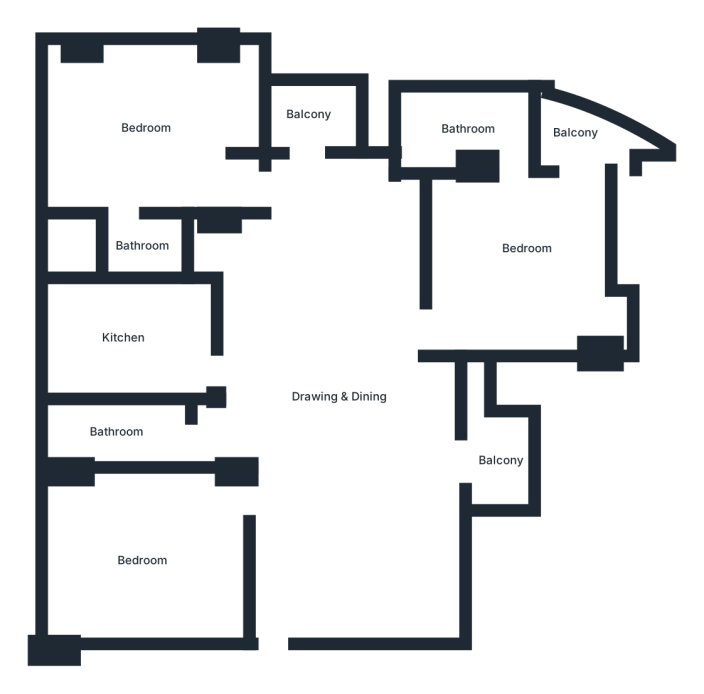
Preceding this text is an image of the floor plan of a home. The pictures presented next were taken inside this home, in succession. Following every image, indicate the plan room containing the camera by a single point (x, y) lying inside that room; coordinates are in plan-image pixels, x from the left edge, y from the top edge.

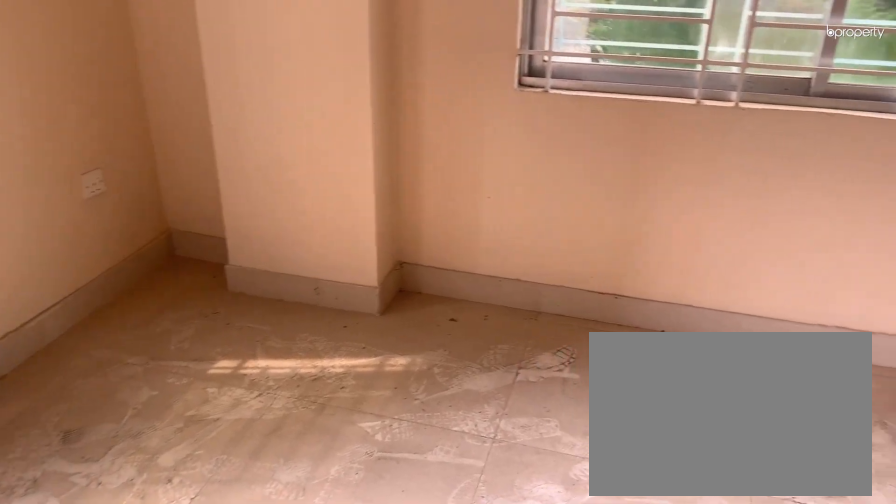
(150, 135)
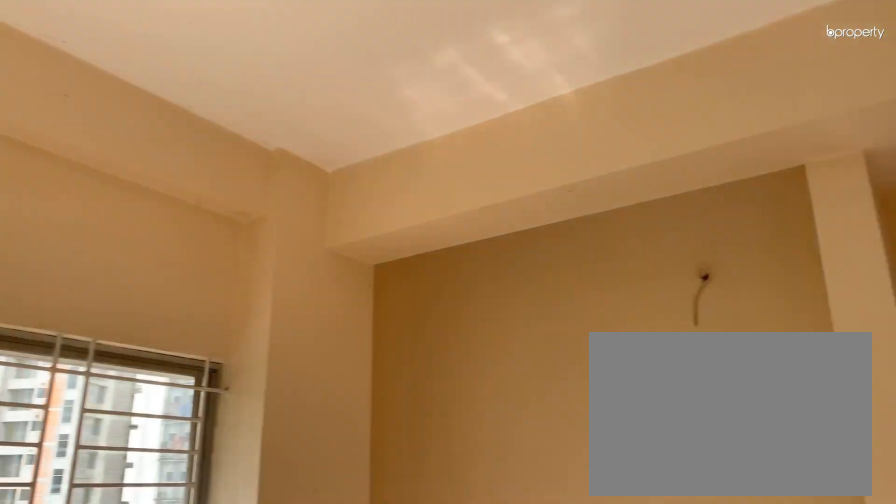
(150, 135)
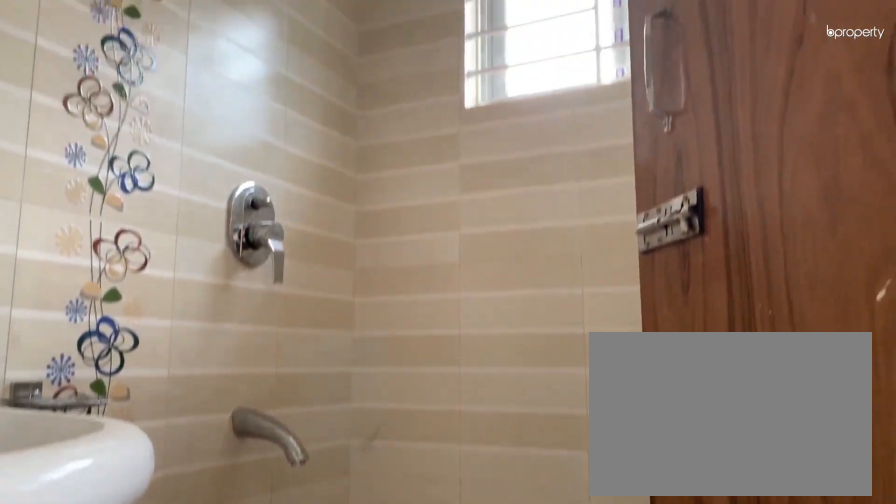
(124, 246)
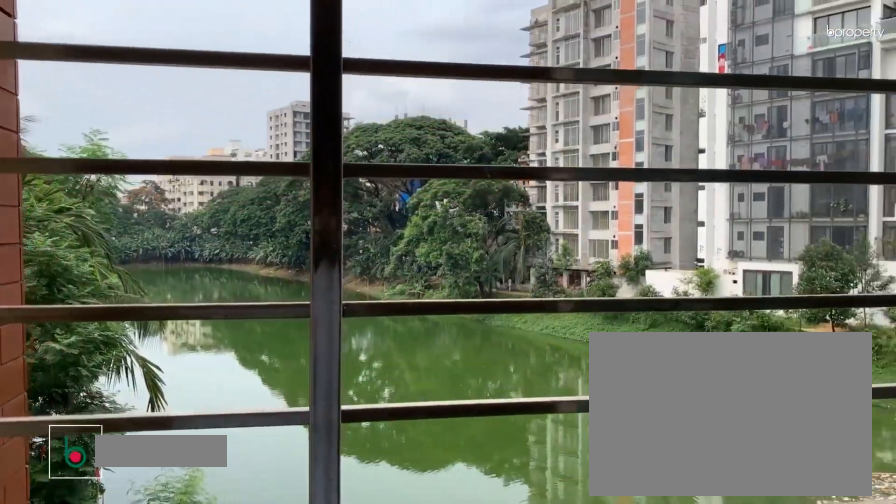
(318, 110)
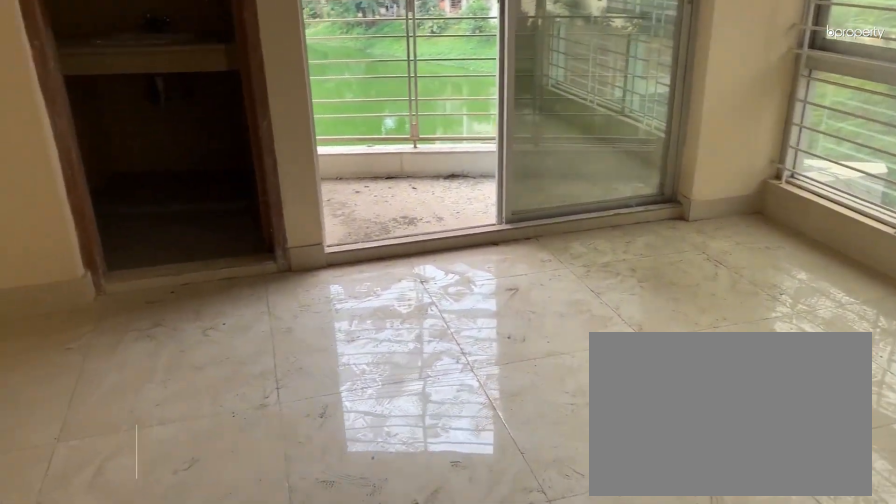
(526, 252)
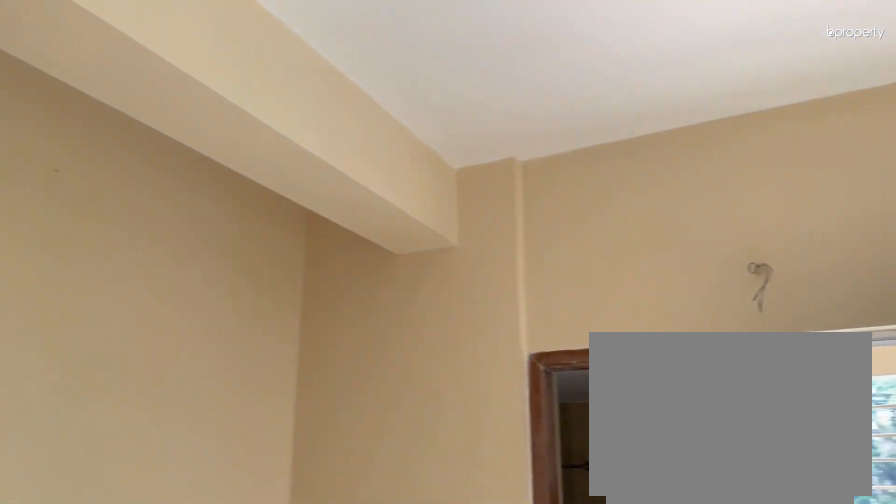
(526, 252)
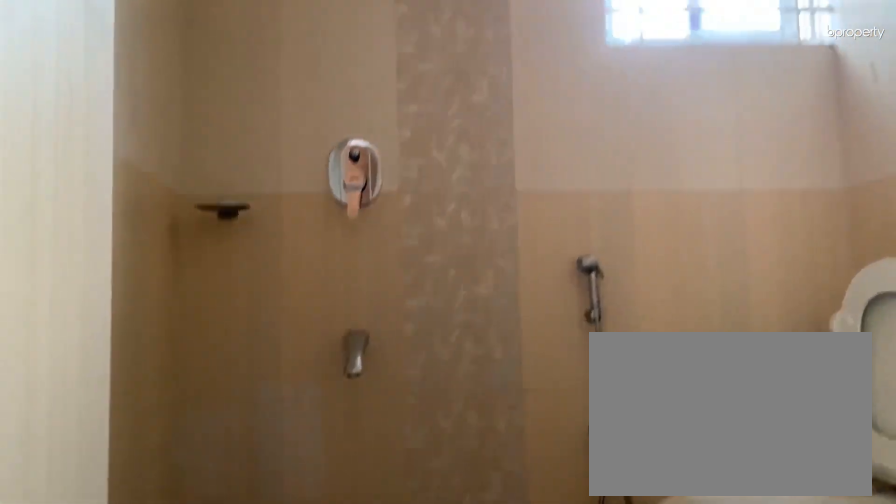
(468, 128)
